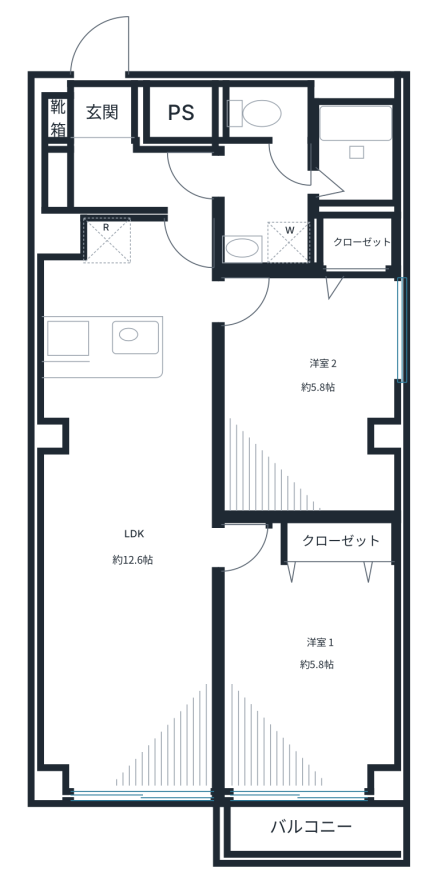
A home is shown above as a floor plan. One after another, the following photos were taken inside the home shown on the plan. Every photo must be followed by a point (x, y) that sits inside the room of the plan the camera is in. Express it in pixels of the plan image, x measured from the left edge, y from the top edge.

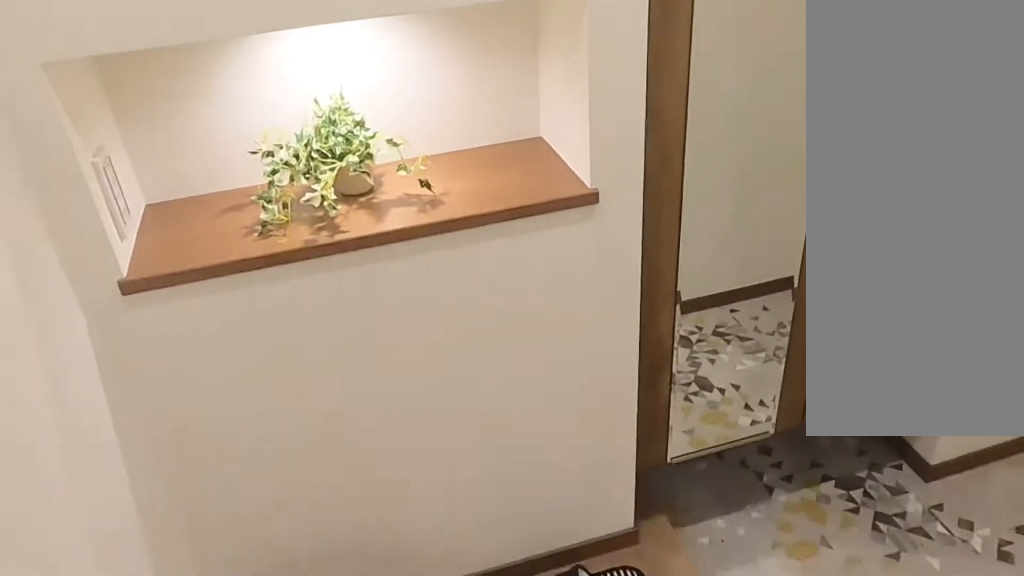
(114, 157)
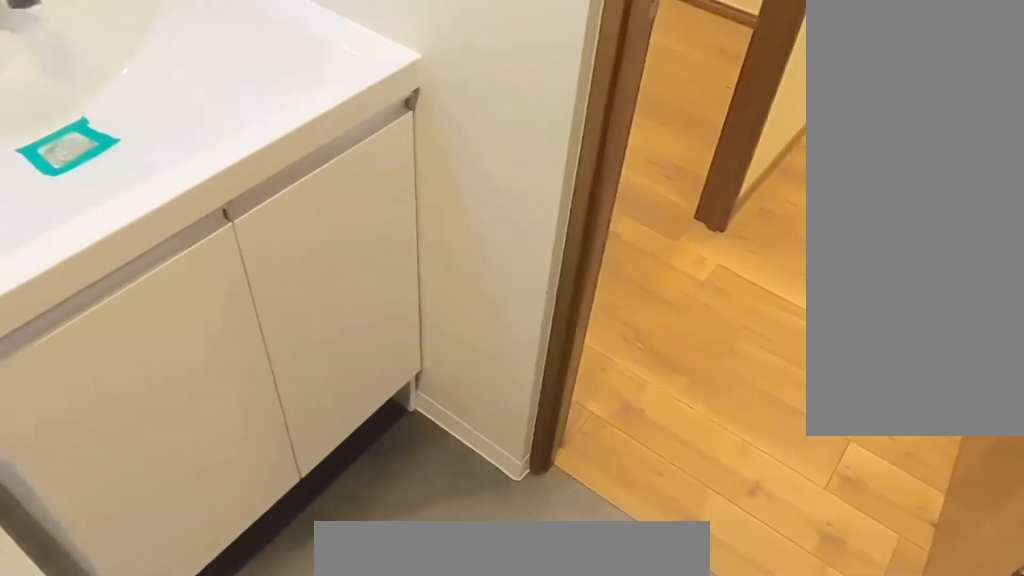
(298, 192)
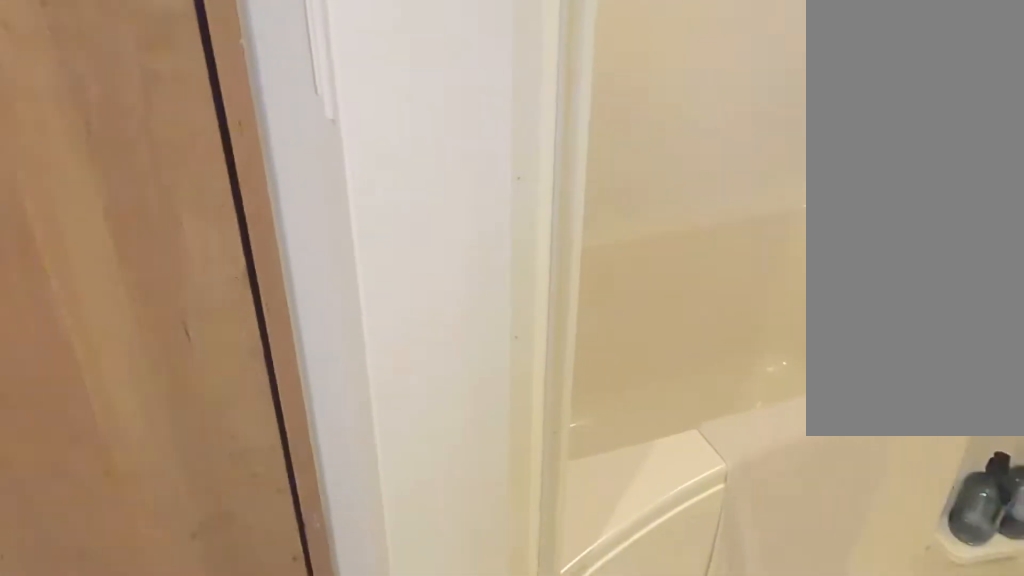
(298, 193)
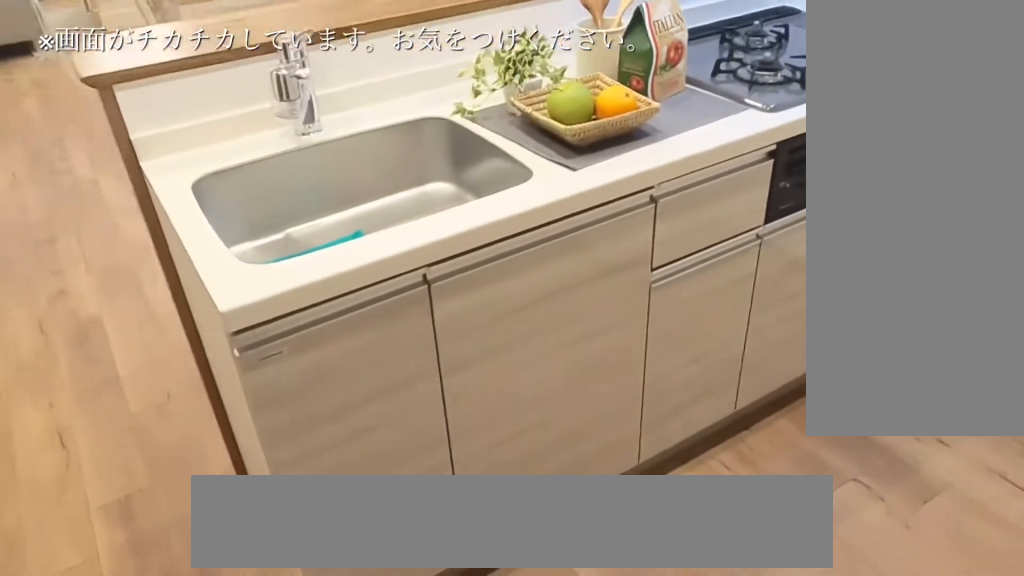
(111, 274)
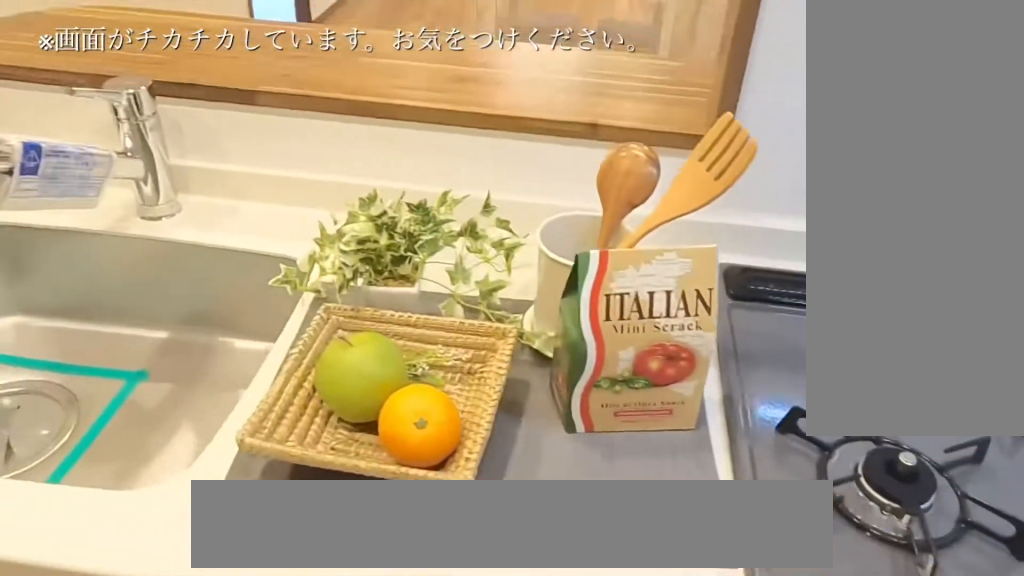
(112, 274)
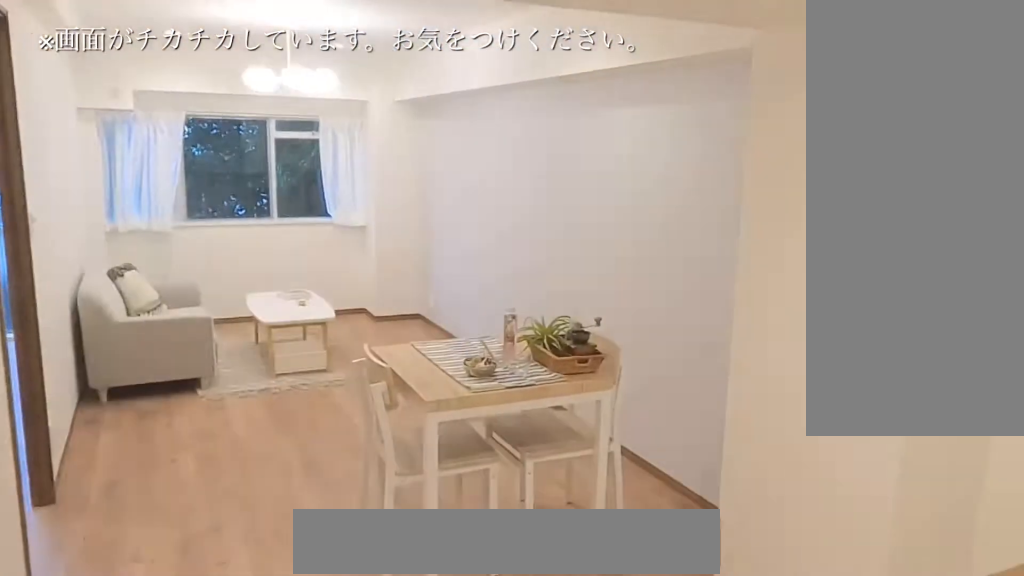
(135, 560)
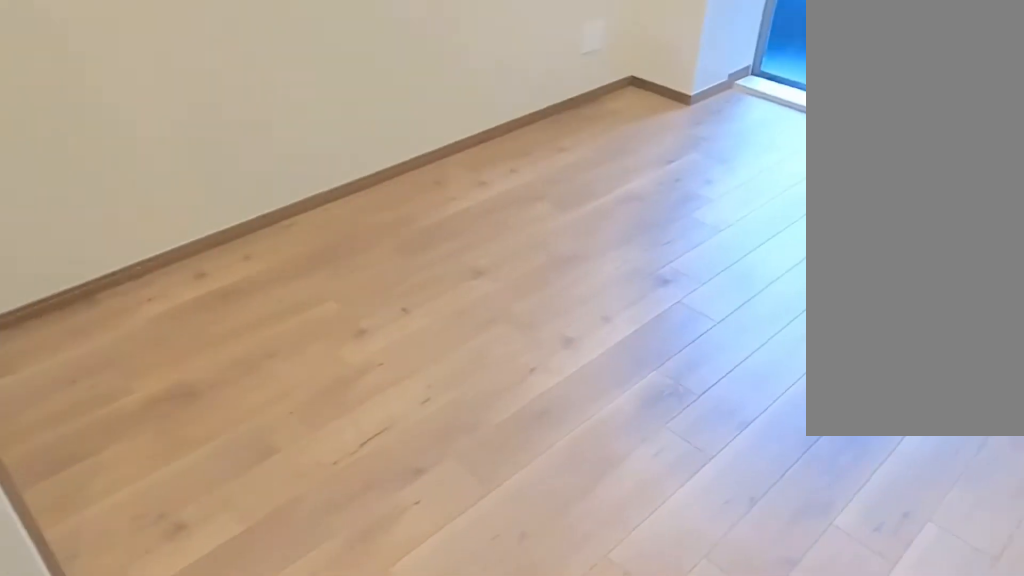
(335, 686)
